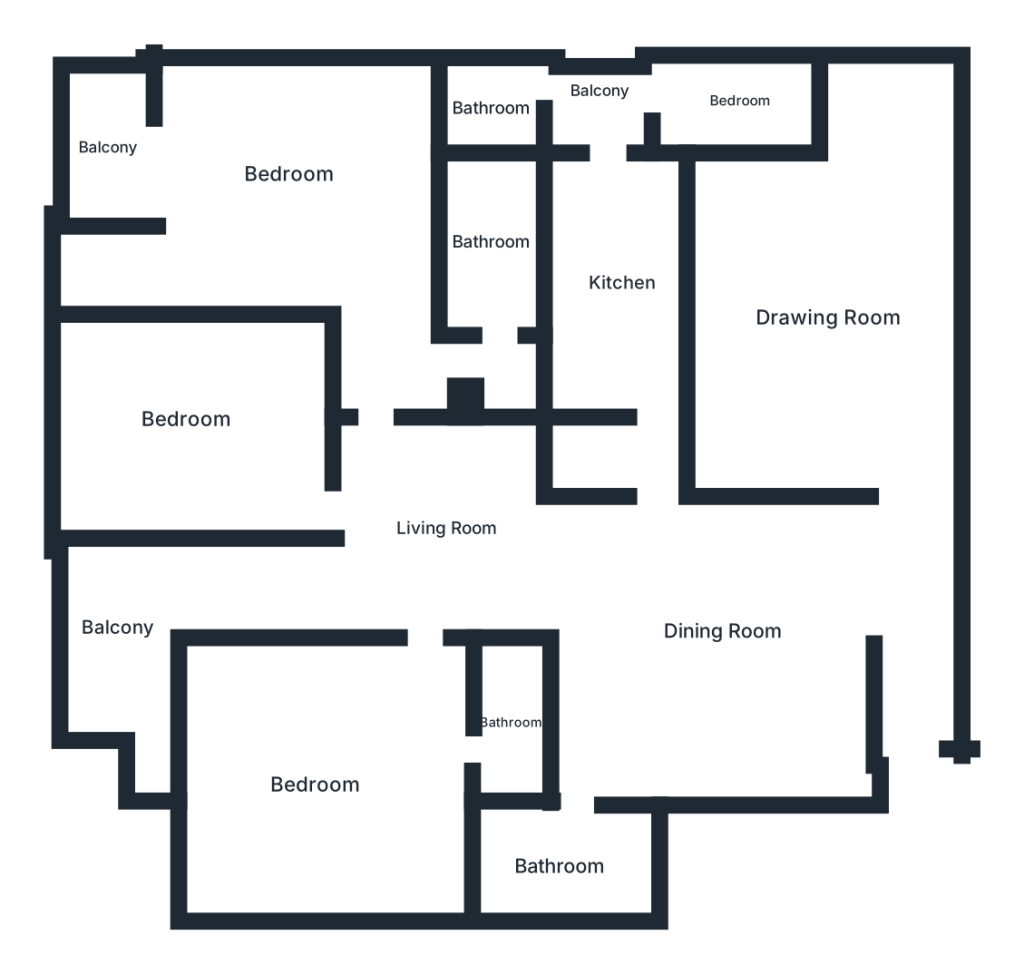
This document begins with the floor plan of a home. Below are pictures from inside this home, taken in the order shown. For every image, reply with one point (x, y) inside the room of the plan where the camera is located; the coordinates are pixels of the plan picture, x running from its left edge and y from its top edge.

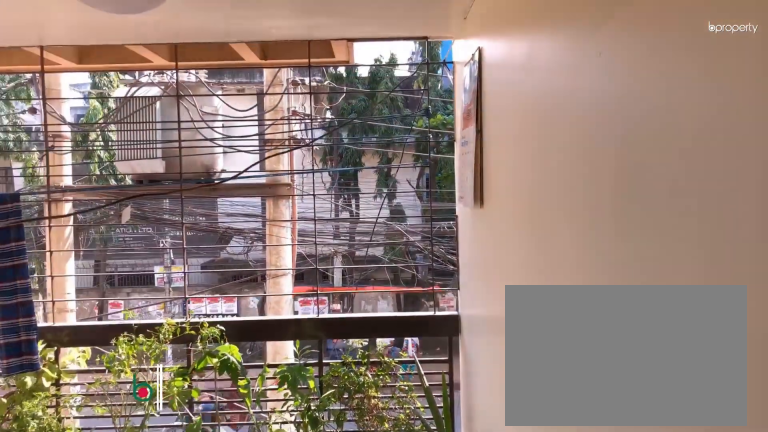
(115, 620)
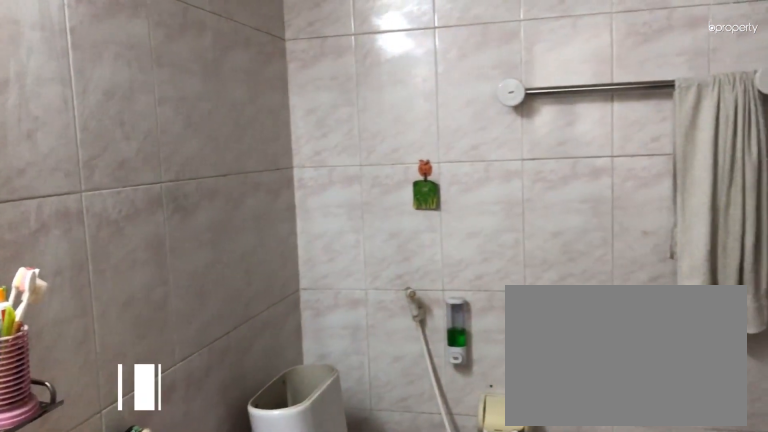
(551, 858)
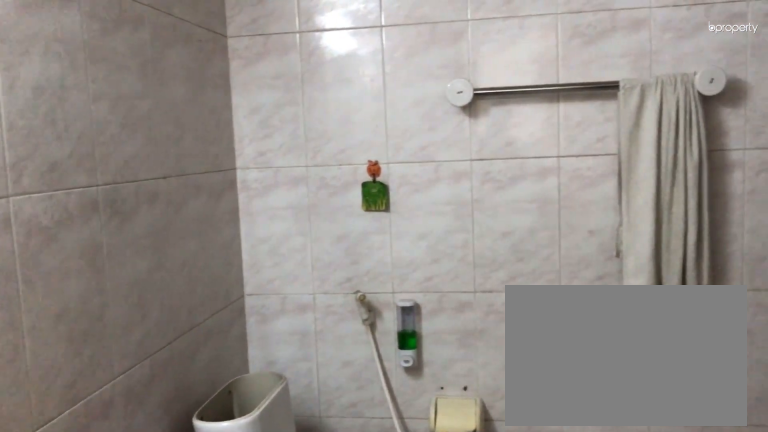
(551, 858)
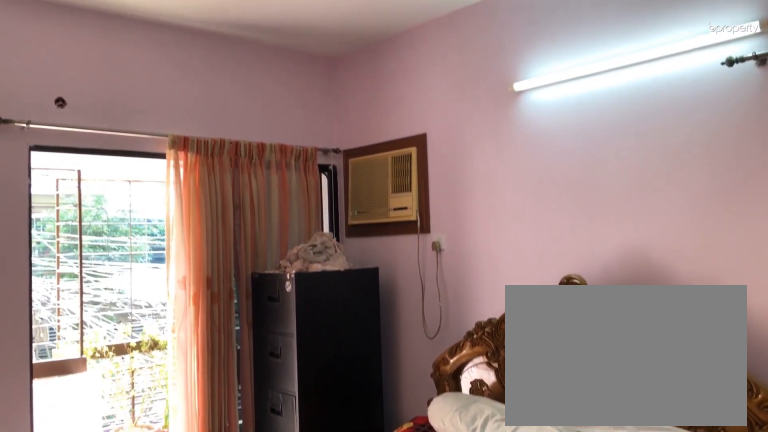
(286, 168)
